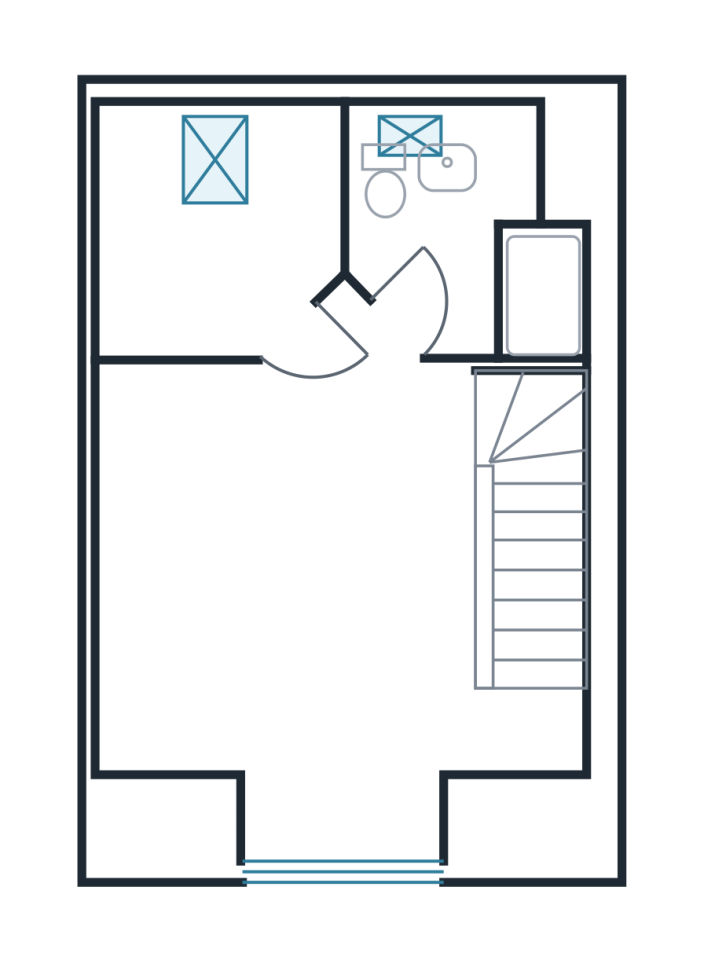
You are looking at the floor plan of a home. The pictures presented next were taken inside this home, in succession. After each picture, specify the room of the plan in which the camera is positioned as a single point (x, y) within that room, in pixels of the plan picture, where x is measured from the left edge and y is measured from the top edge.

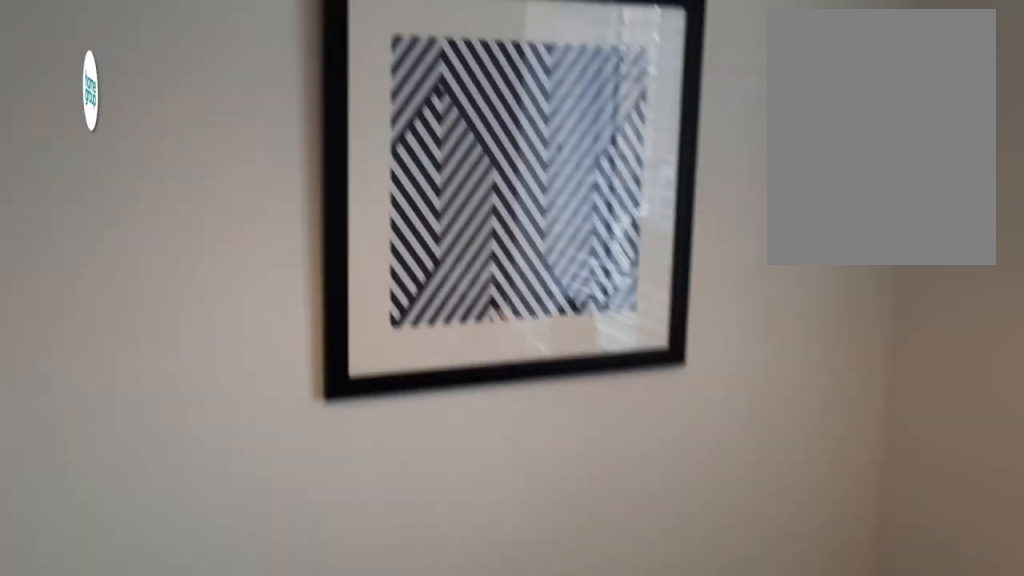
(534, 575)
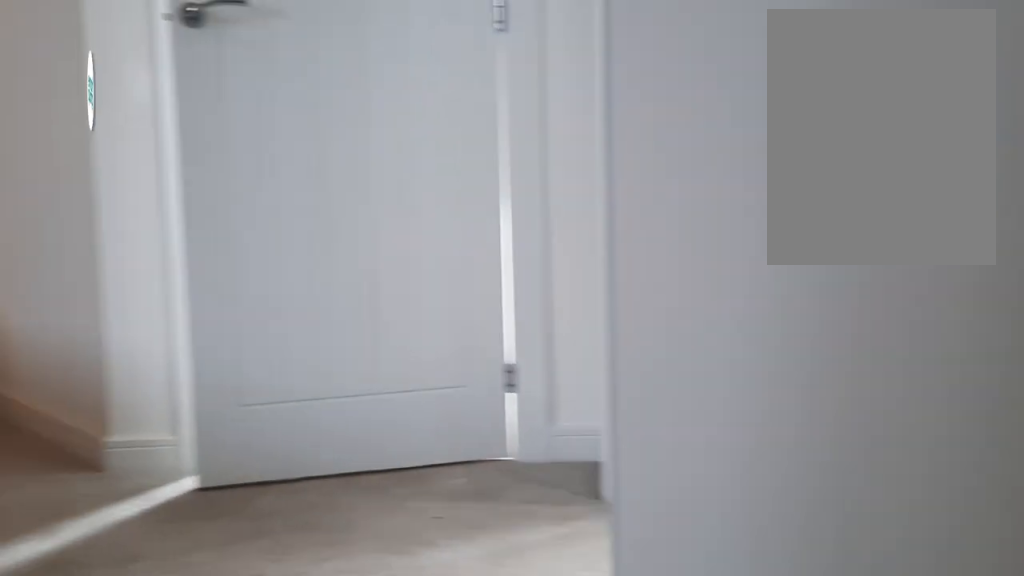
(534, 575)
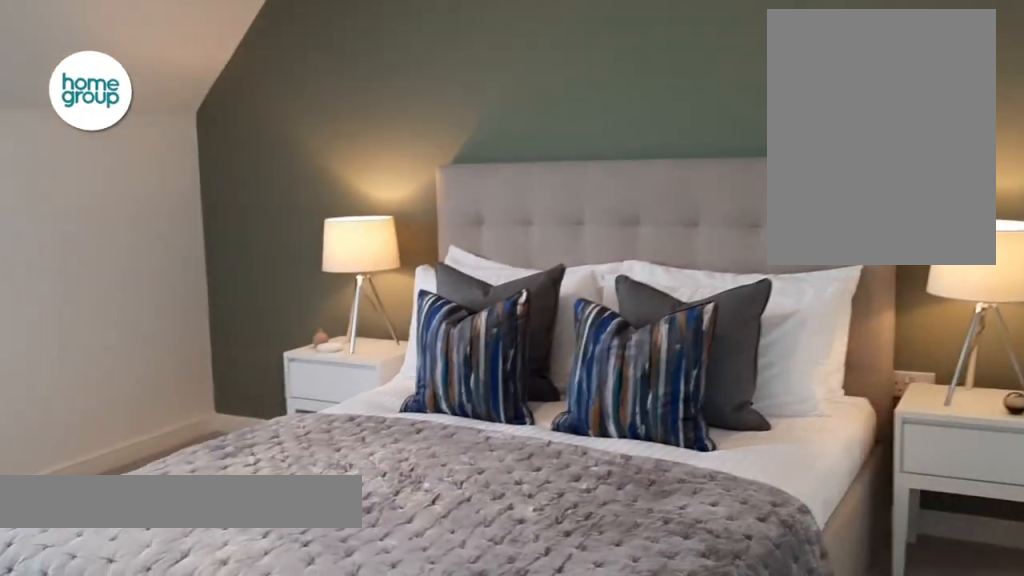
(293, 591)
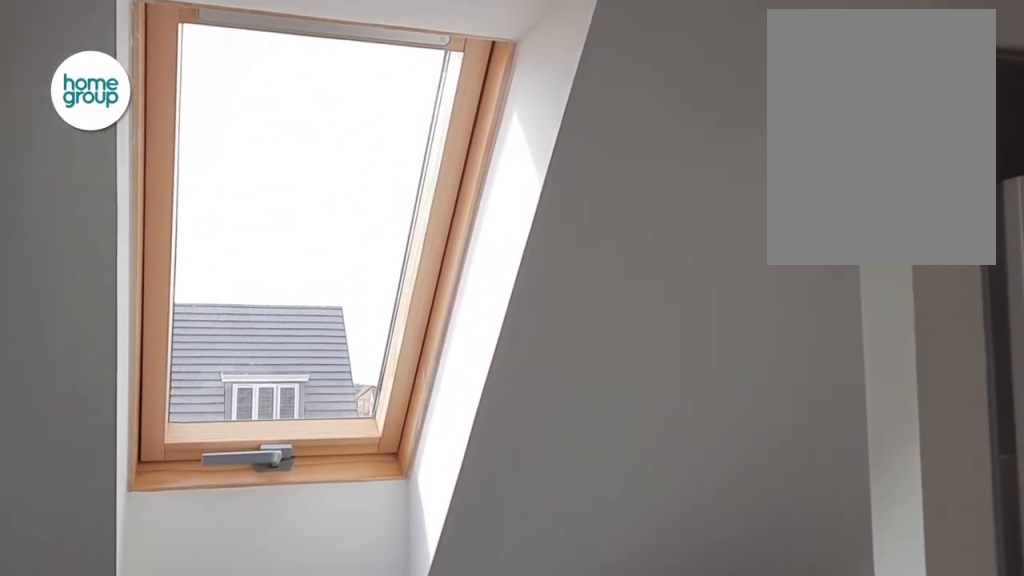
(463, 231)
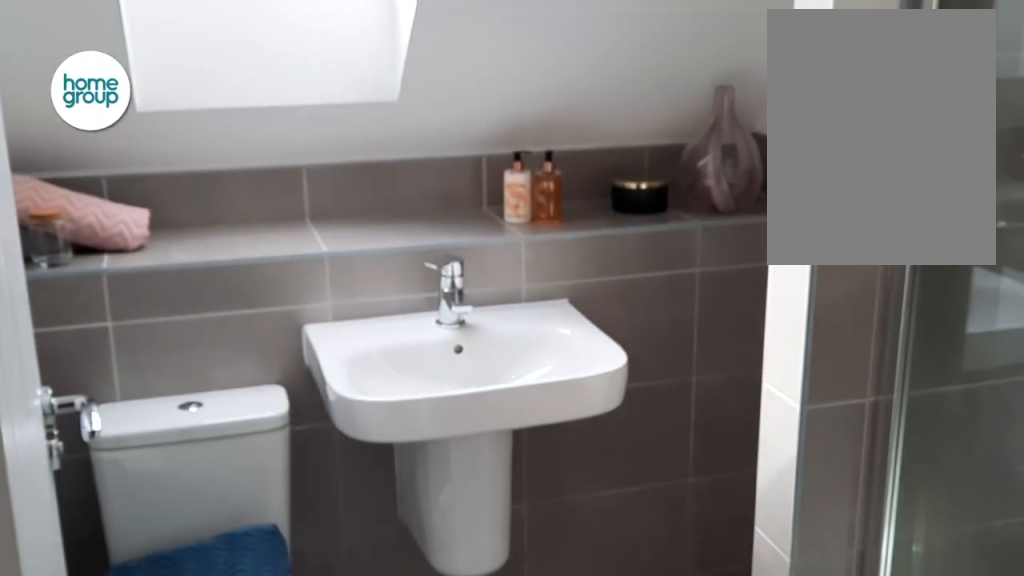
(463, 231)
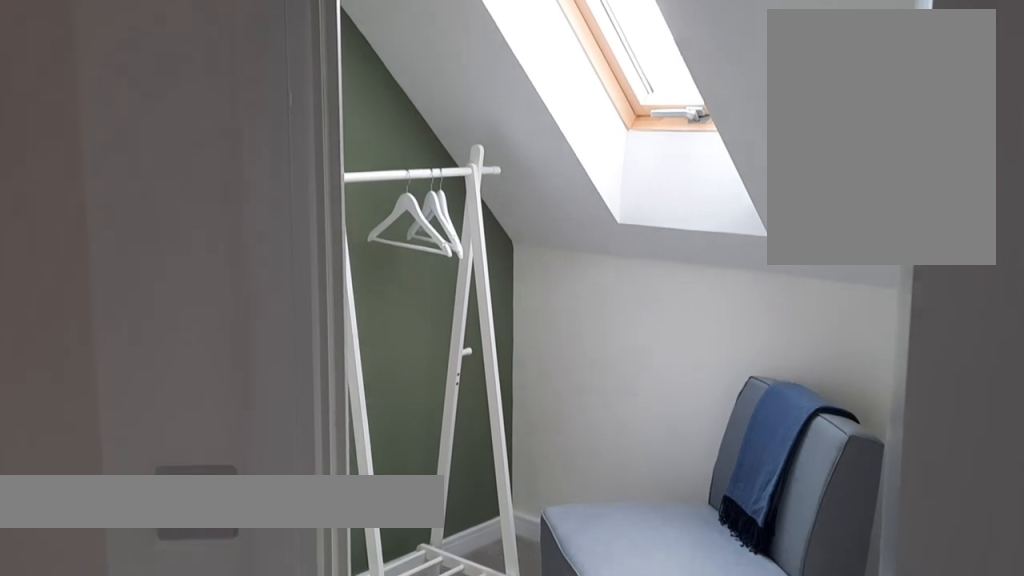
(210, 224)
